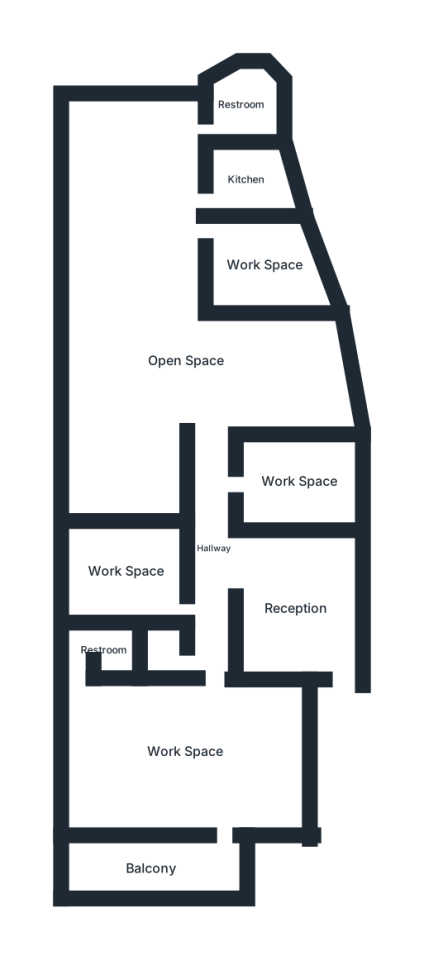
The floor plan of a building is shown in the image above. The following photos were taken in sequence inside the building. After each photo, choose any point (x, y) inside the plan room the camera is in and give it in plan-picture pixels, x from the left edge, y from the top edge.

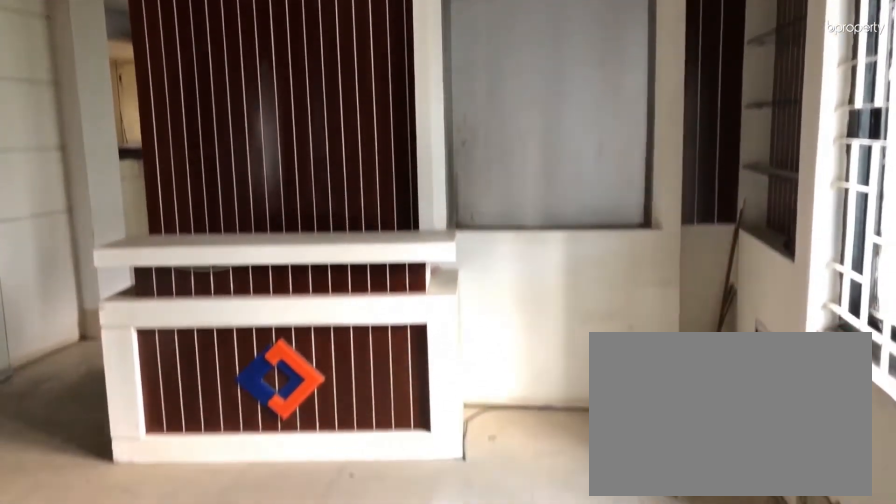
(296, 607)
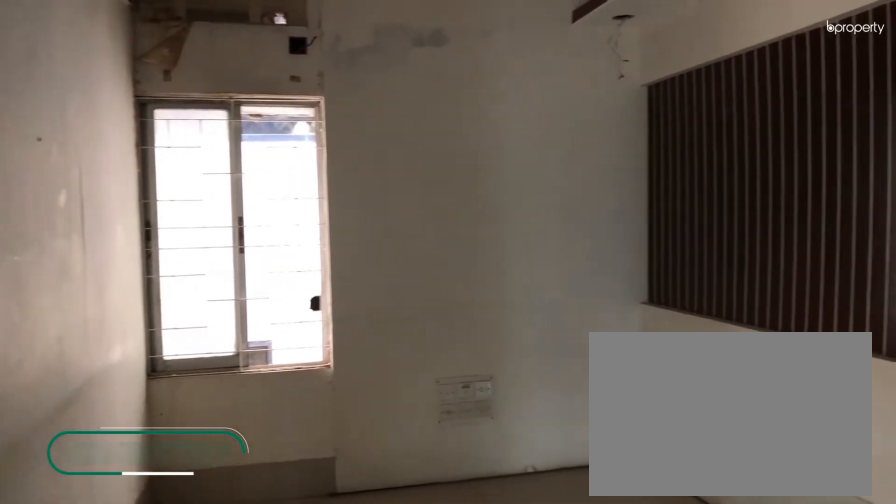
(127, 575)
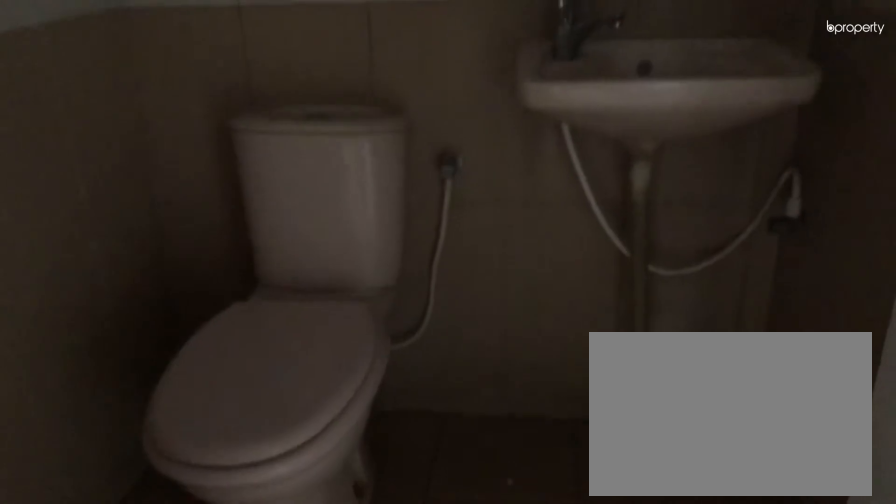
(165, 654)
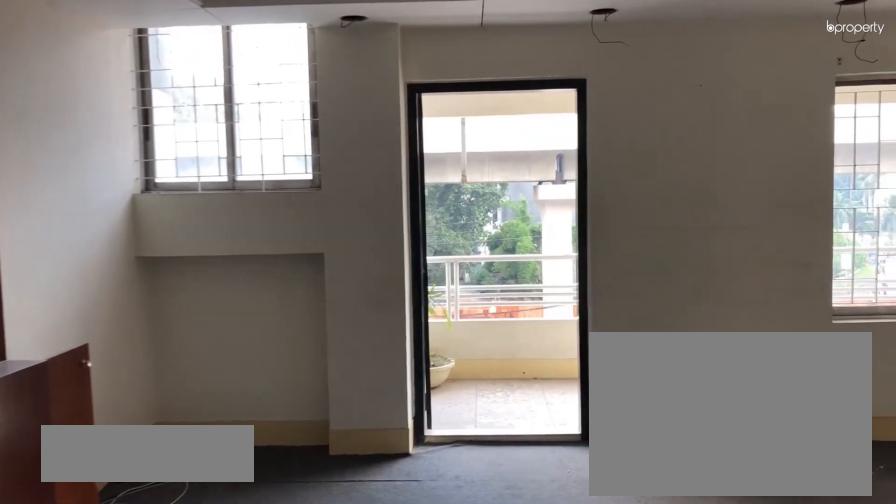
(185, 753)
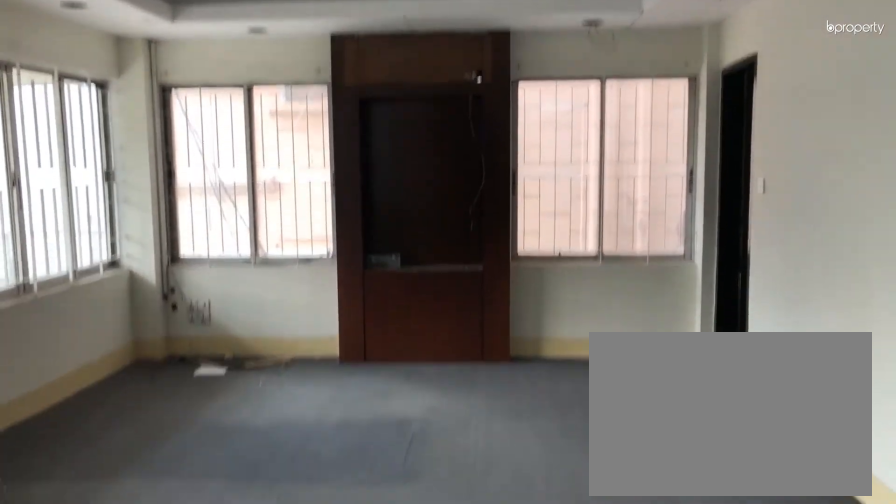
(185, 753)
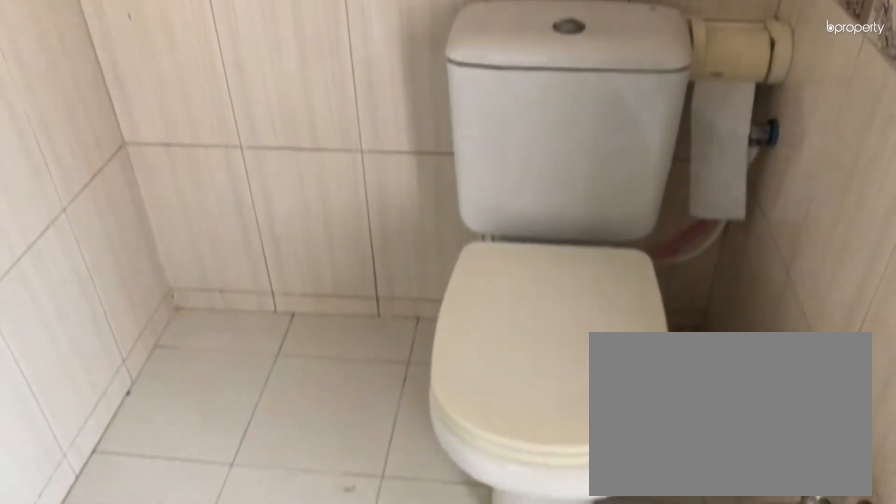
(99, 655)
